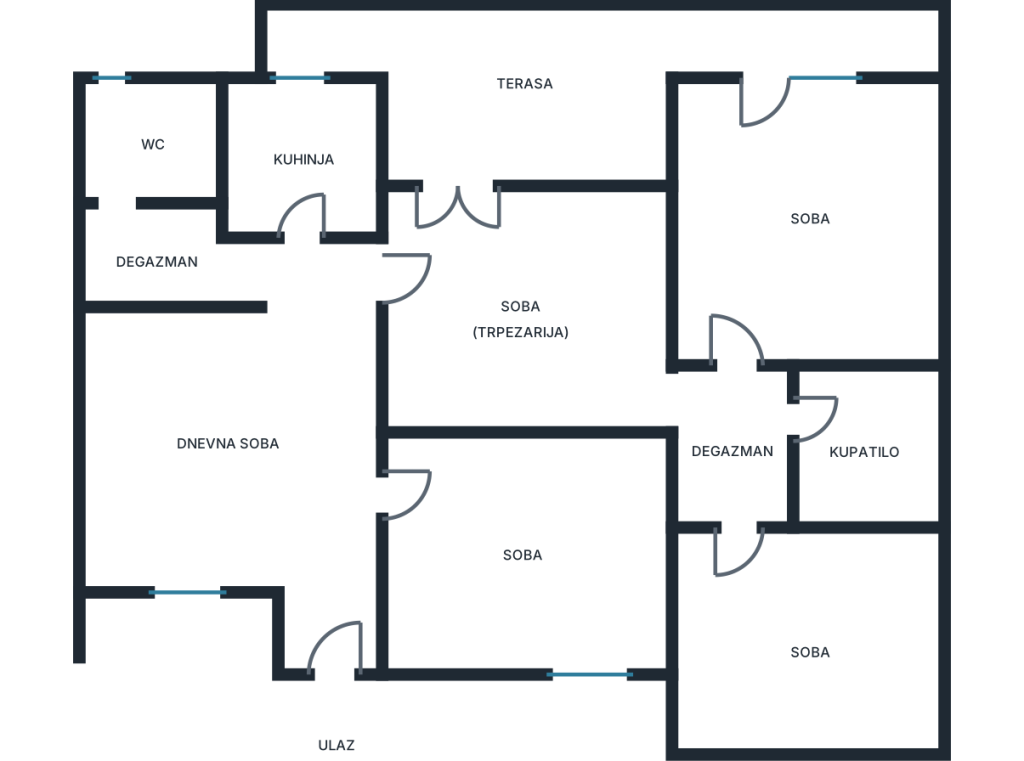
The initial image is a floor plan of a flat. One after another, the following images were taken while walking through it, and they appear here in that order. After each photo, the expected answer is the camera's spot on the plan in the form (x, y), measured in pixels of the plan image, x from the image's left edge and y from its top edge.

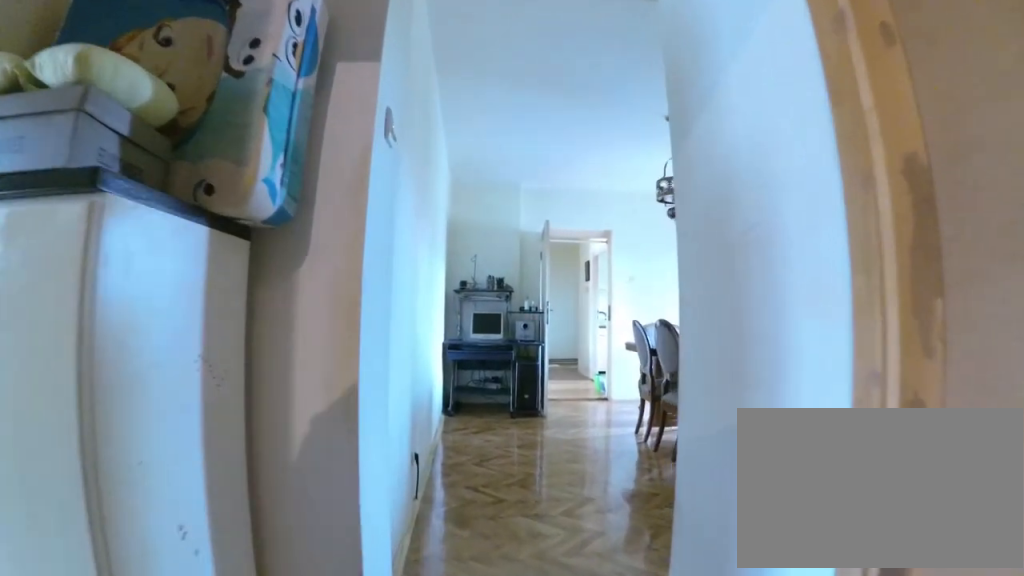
(771, 420)
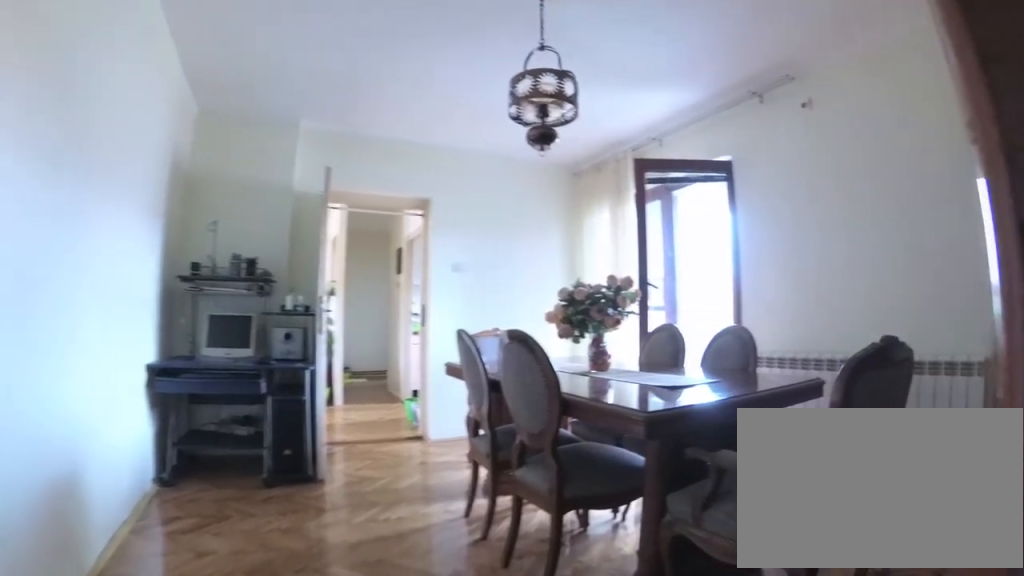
(694, 399)
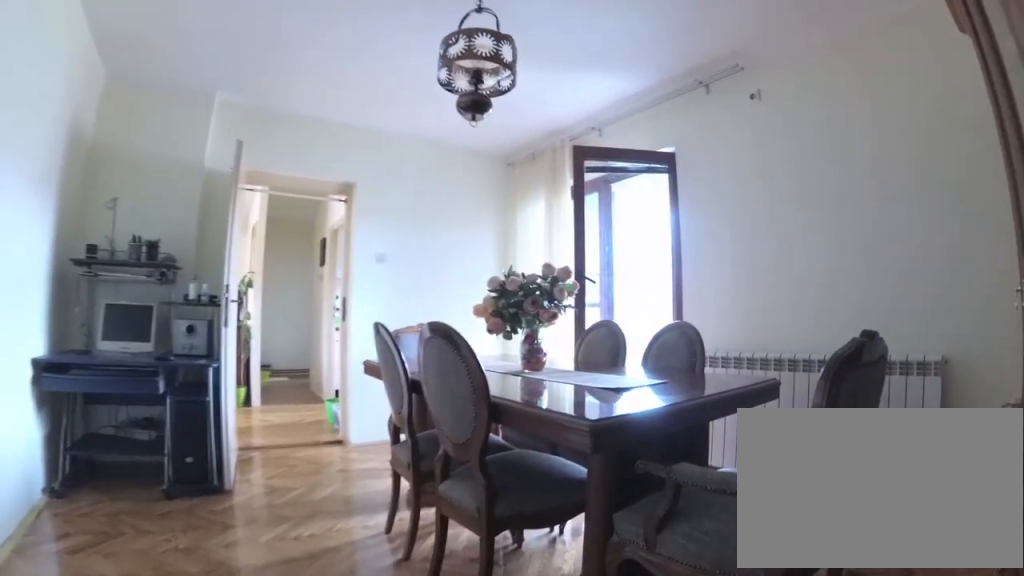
(692, 396)
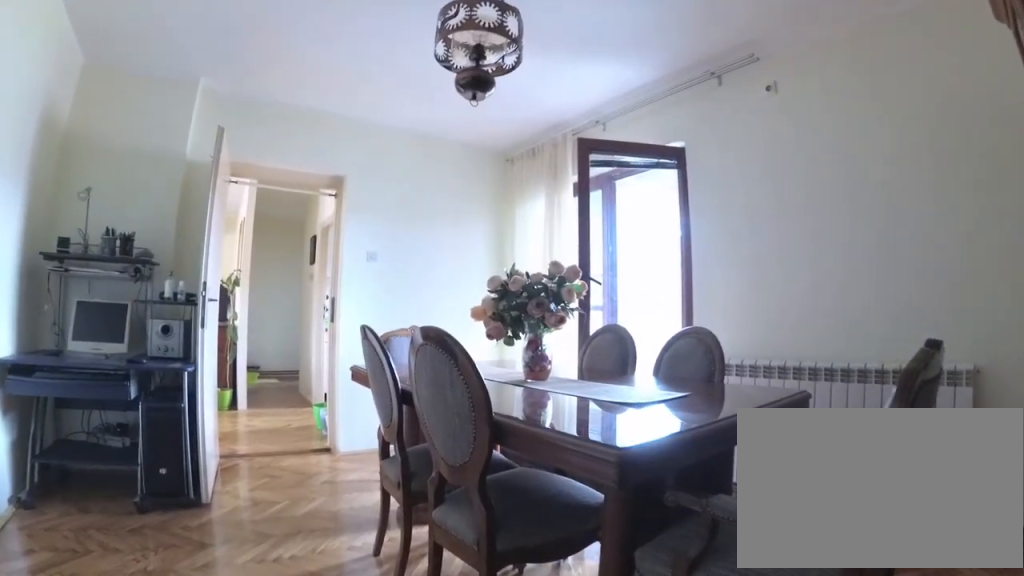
(686, 390)
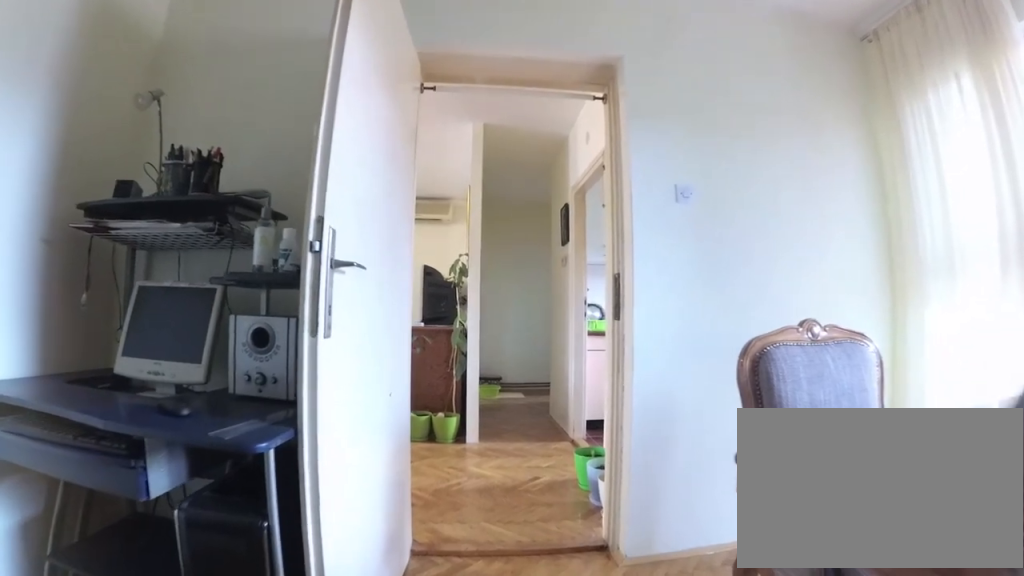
(535, 284)
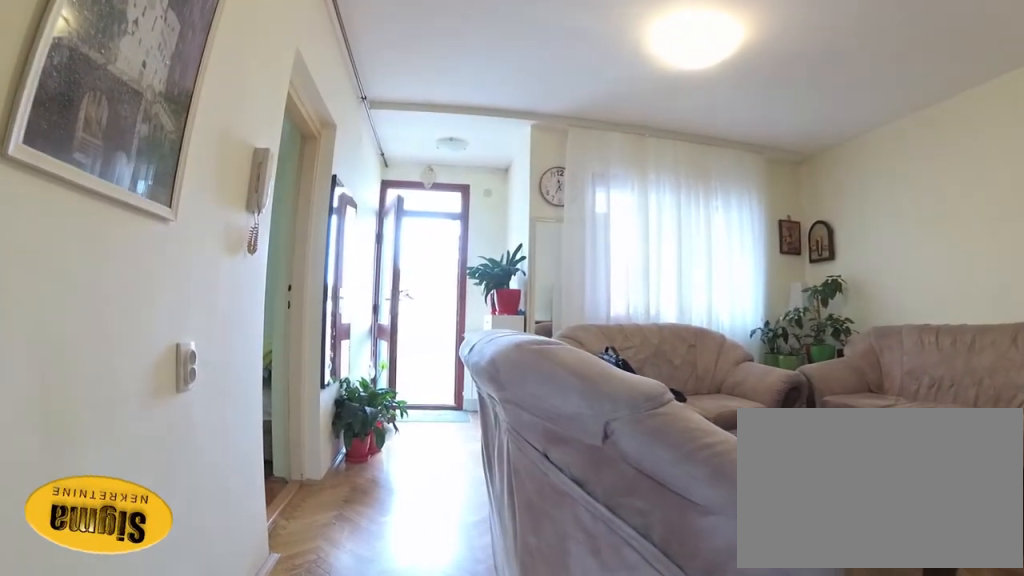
(304, 259)
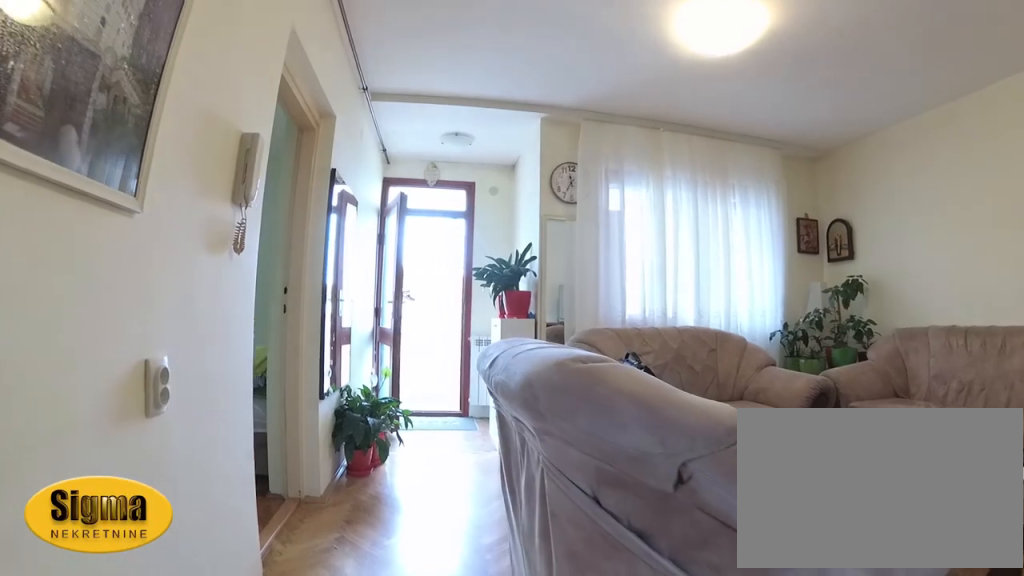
(305, 287)
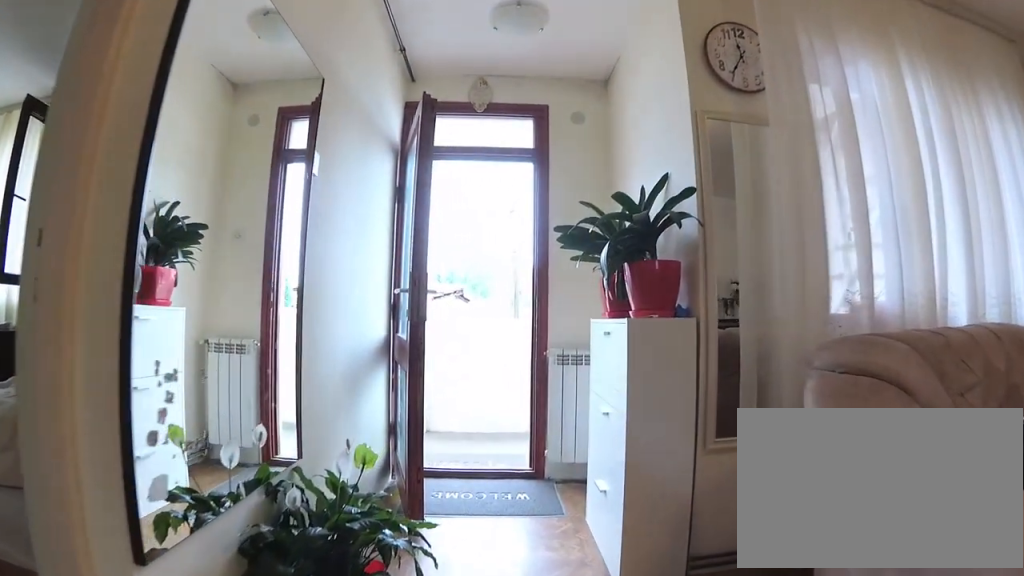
(319, 486)
